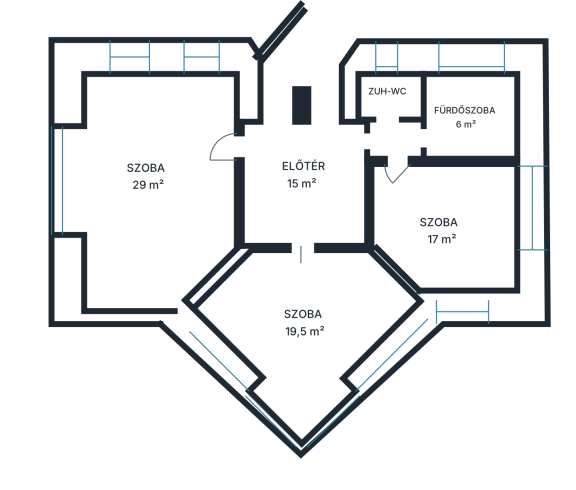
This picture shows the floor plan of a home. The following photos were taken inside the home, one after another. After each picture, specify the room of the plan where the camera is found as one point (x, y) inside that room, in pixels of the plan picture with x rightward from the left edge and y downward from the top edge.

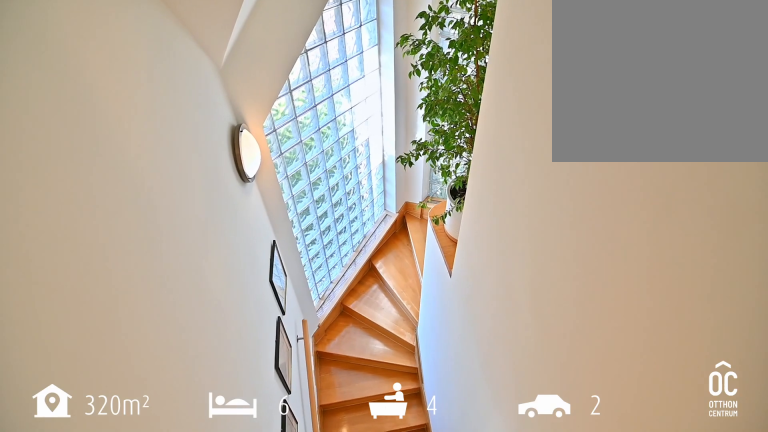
(299, 72)
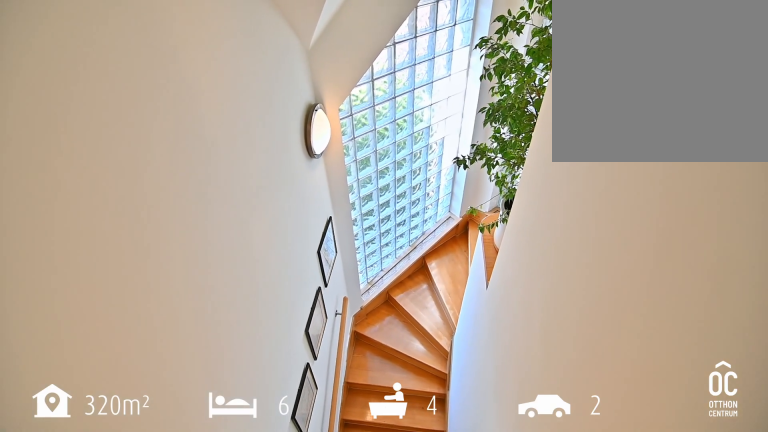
(299, 72)
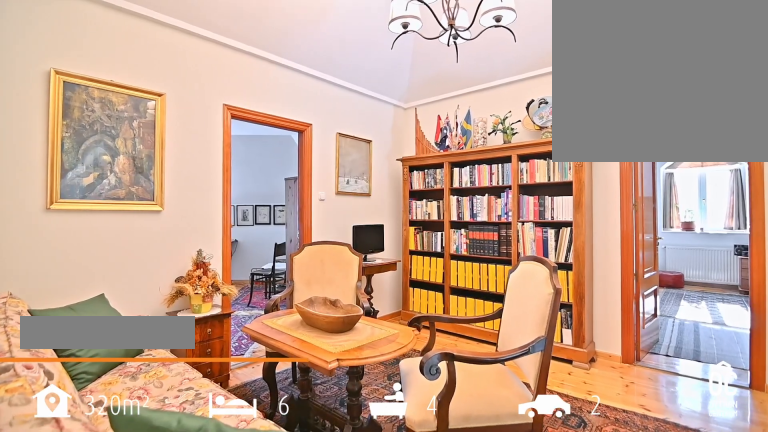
(301, 183)
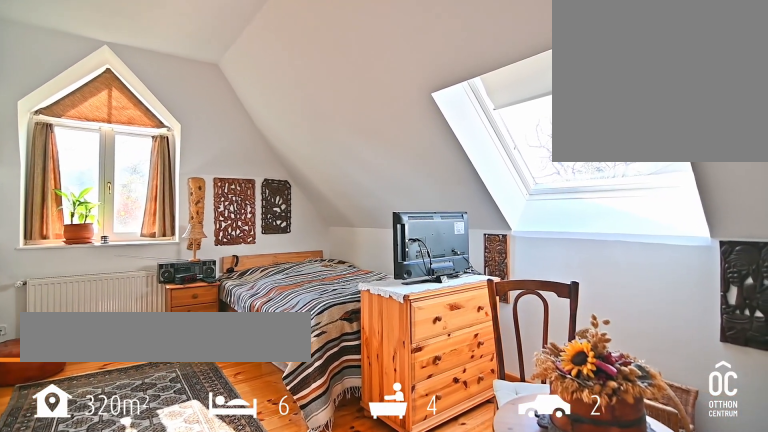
(150, 180)
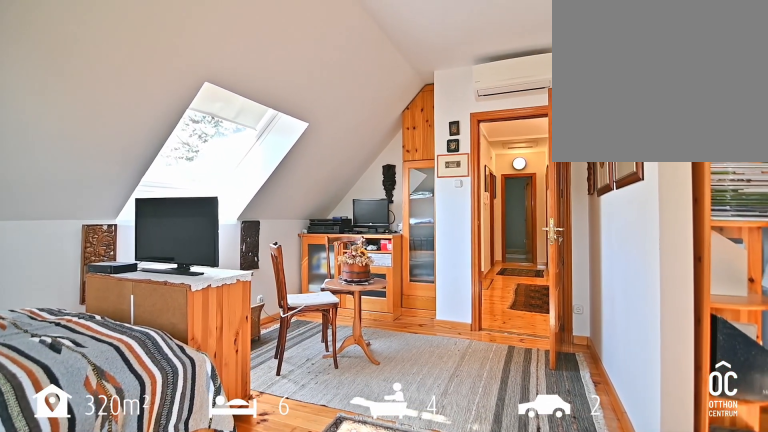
(150, 180)
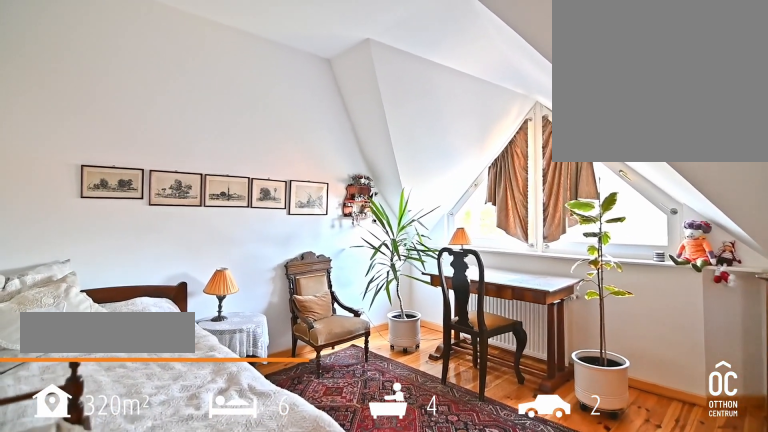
(300, 320)
